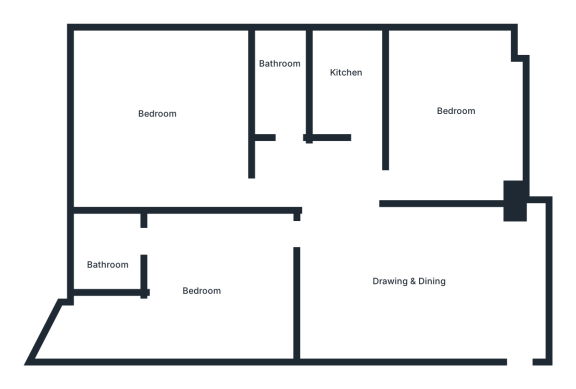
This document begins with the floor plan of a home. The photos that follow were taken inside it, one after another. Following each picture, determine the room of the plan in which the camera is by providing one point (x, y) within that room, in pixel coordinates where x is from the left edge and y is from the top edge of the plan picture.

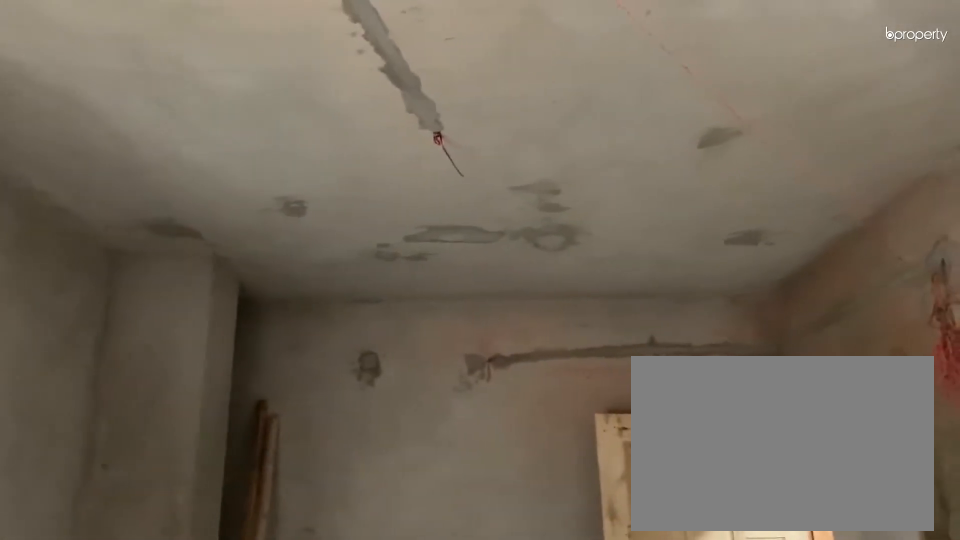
(420, 287)
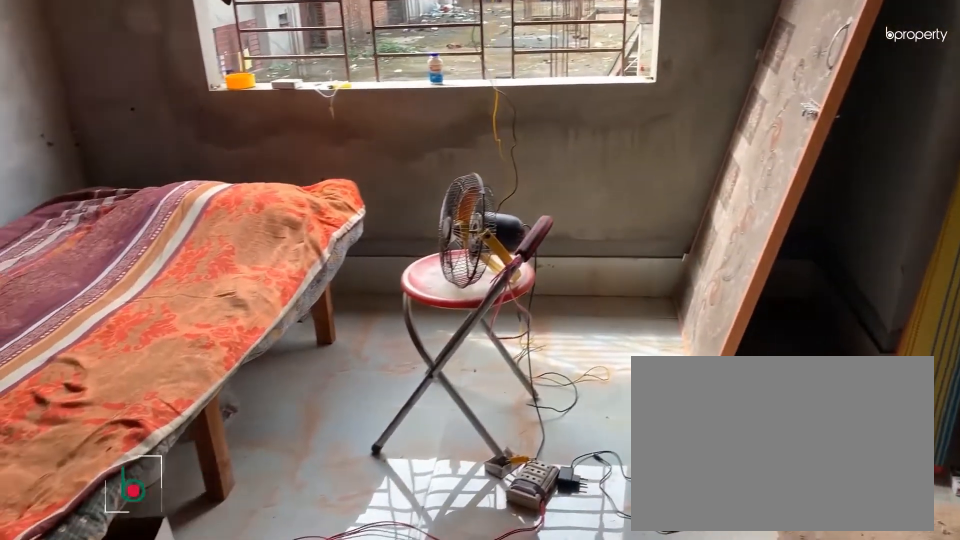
(450, 112)
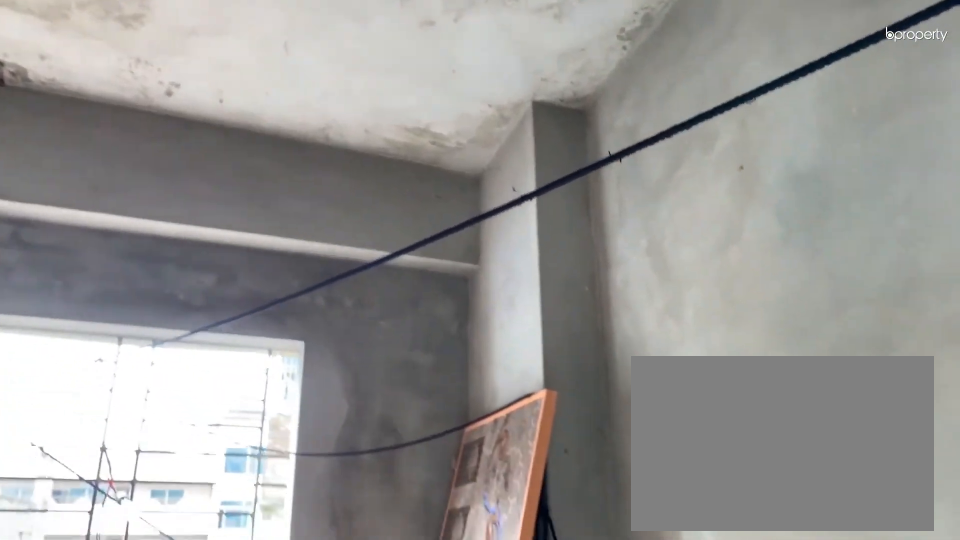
(449, 112)
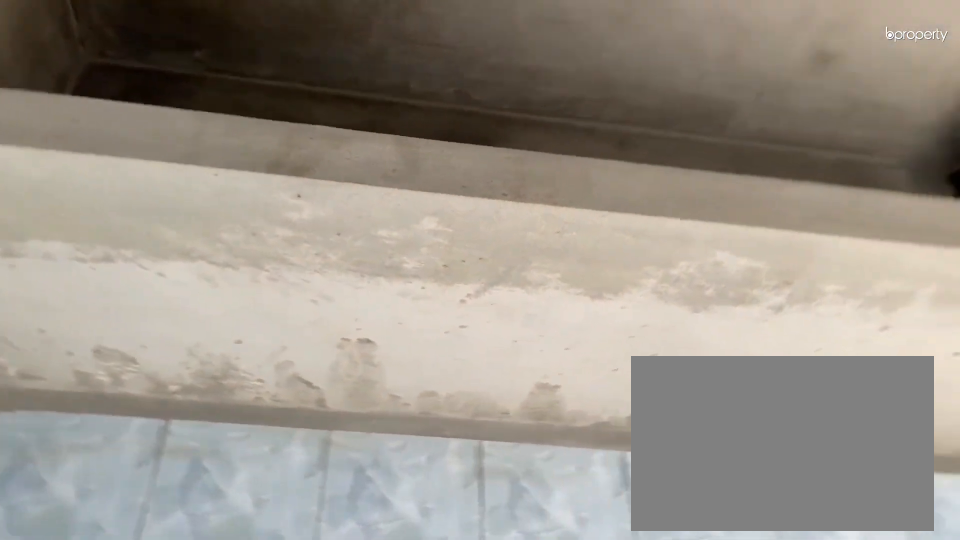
(340, 79)
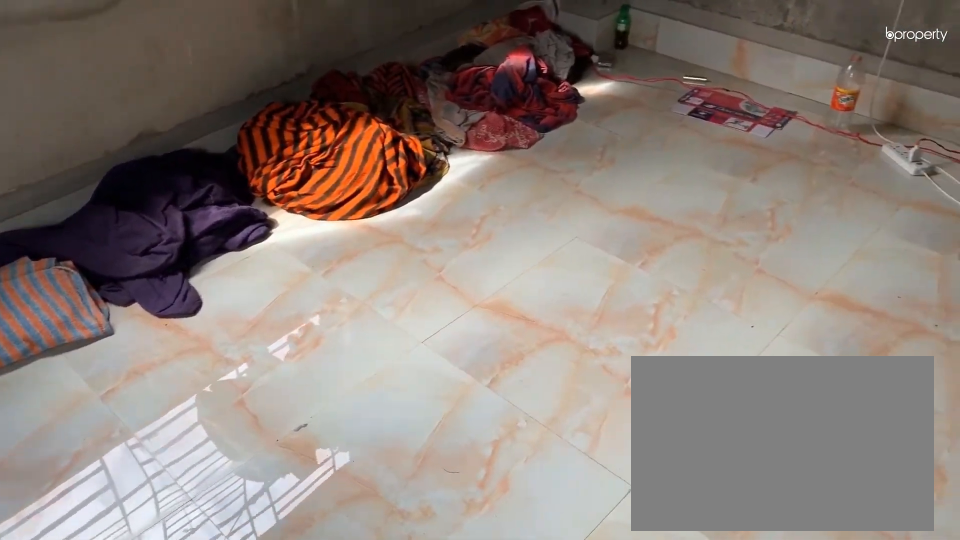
(158, 110)
